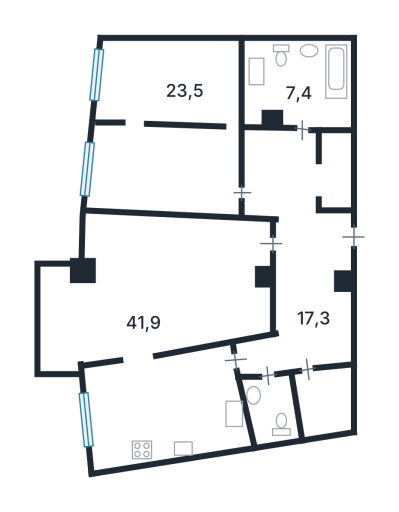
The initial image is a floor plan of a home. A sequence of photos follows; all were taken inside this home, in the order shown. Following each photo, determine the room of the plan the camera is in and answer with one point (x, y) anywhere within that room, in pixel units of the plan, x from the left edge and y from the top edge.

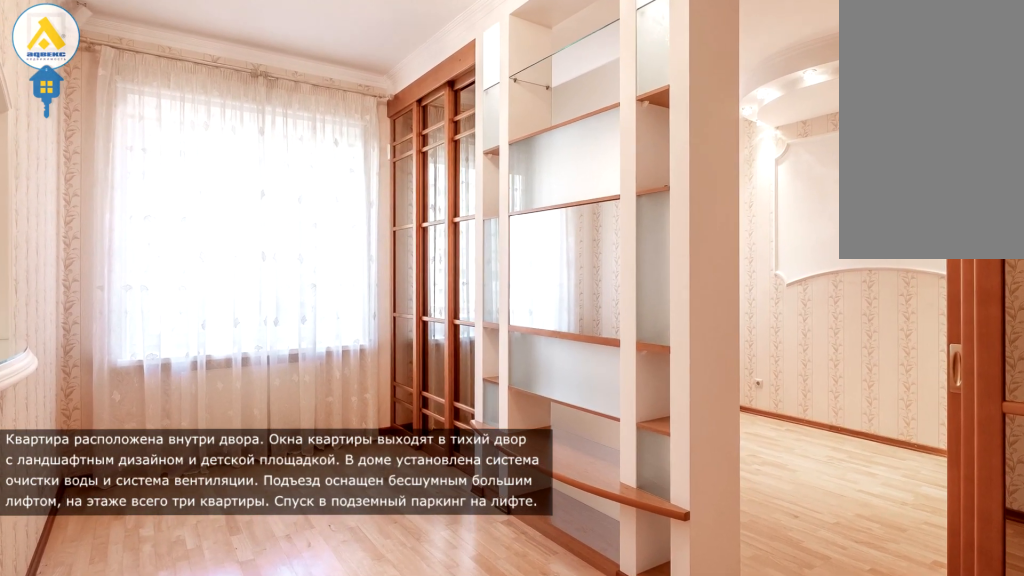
(210, 85)
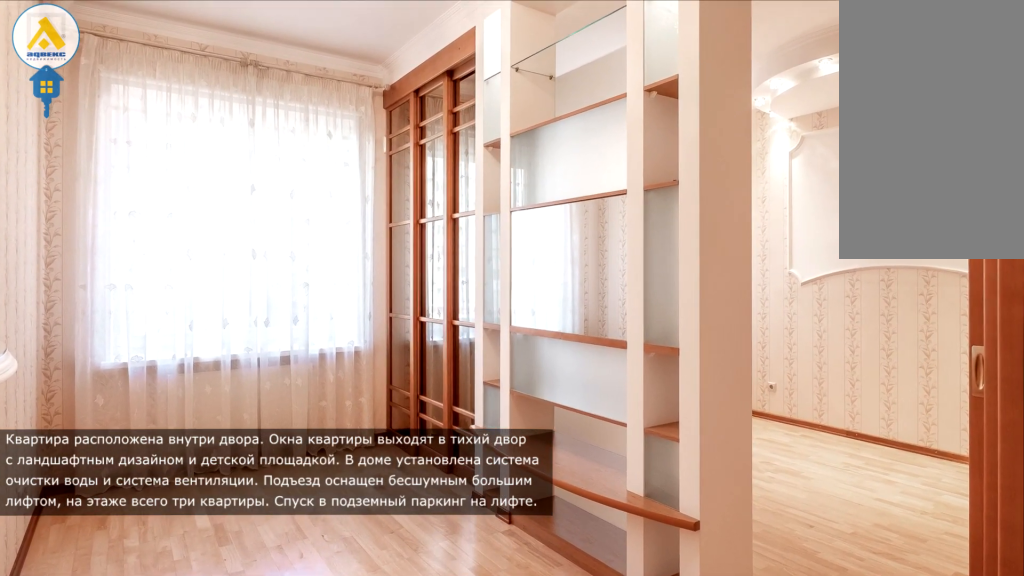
(168, 87)
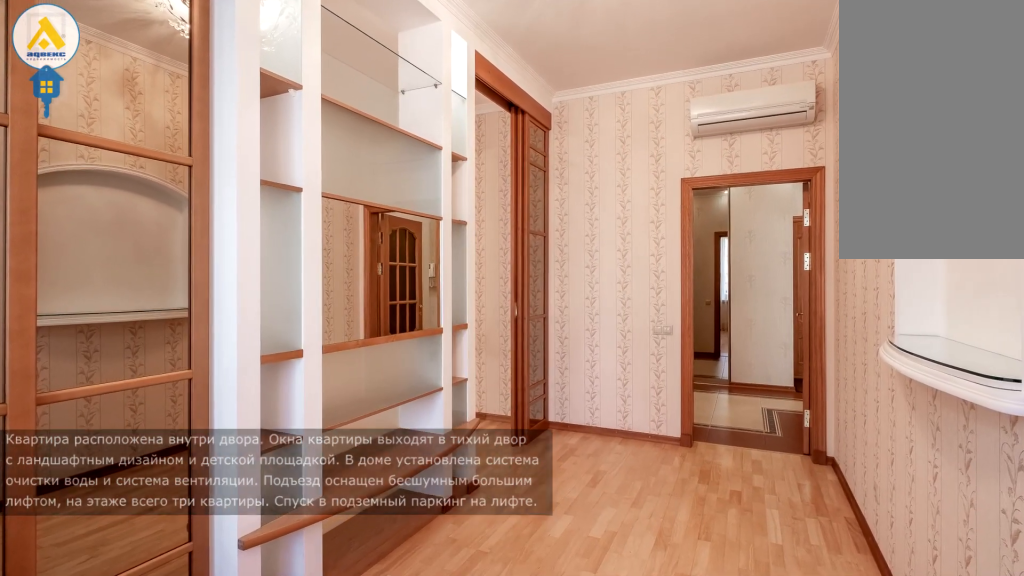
(181, 94)
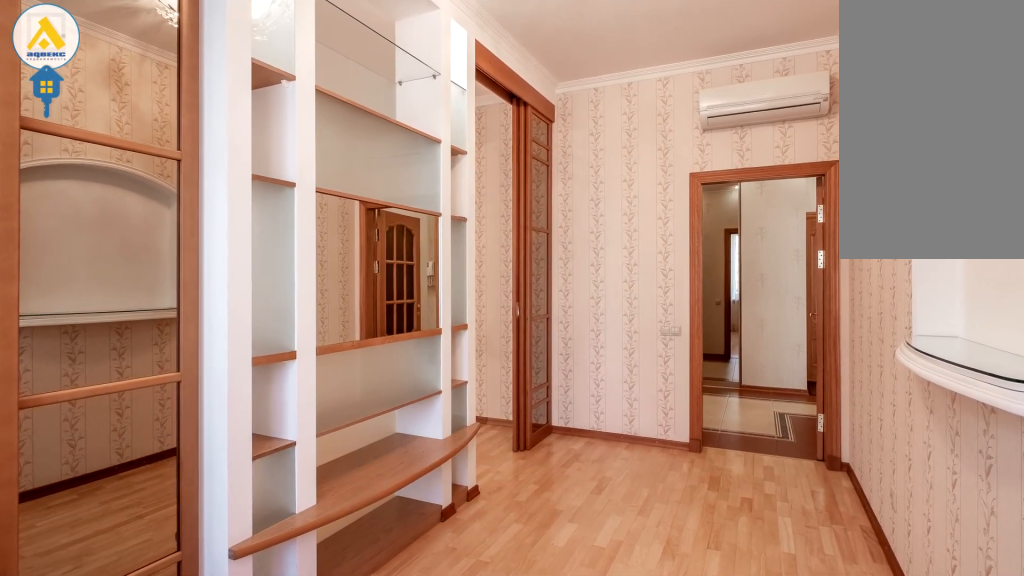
(181, 94)
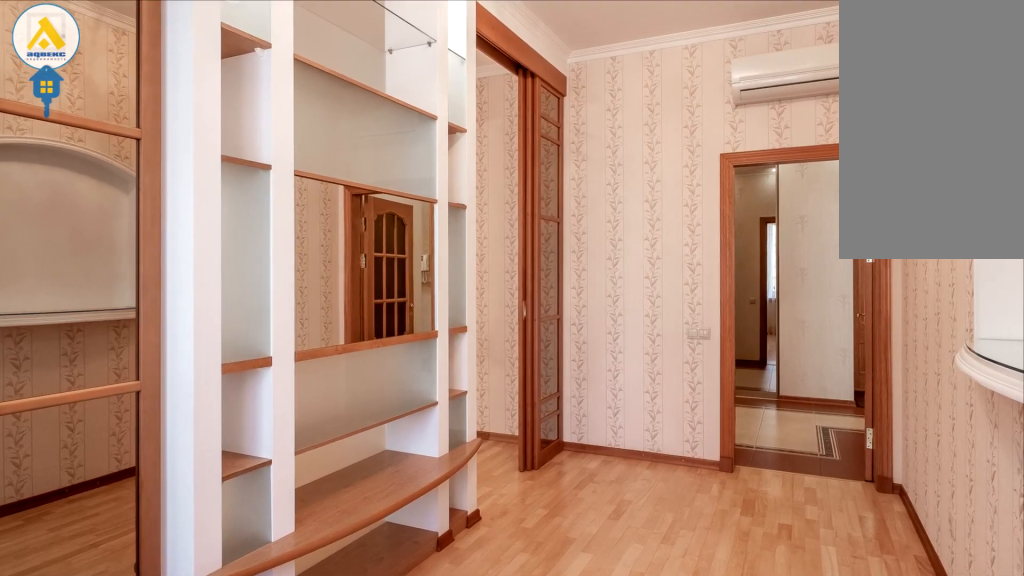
(182, 117)
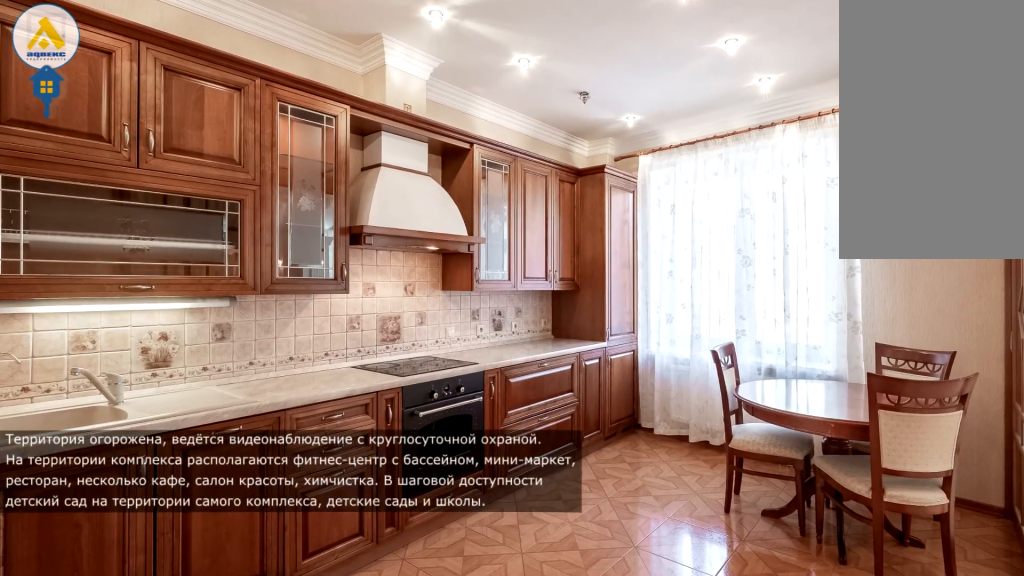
(156, 403)
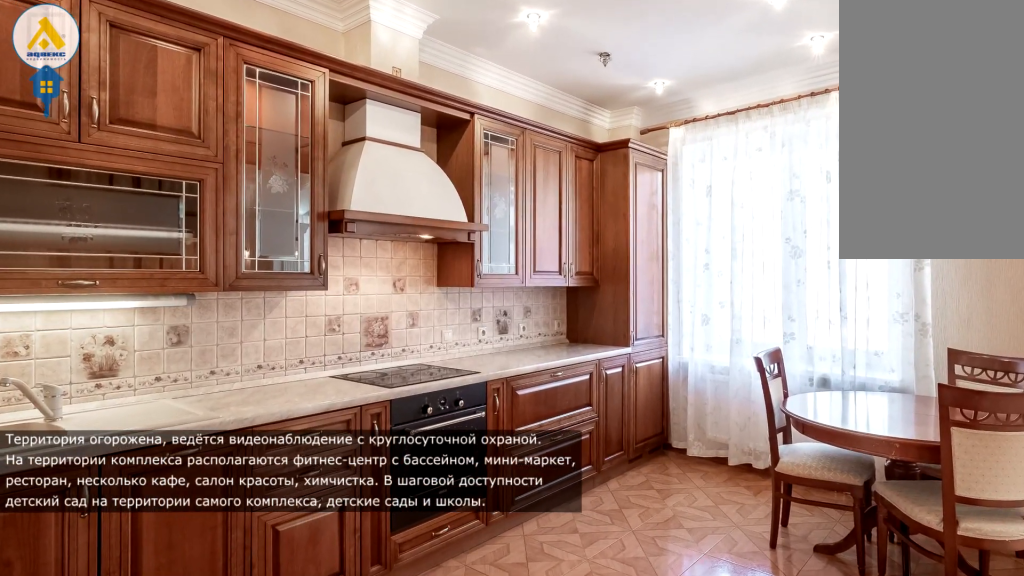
(156, 403)
